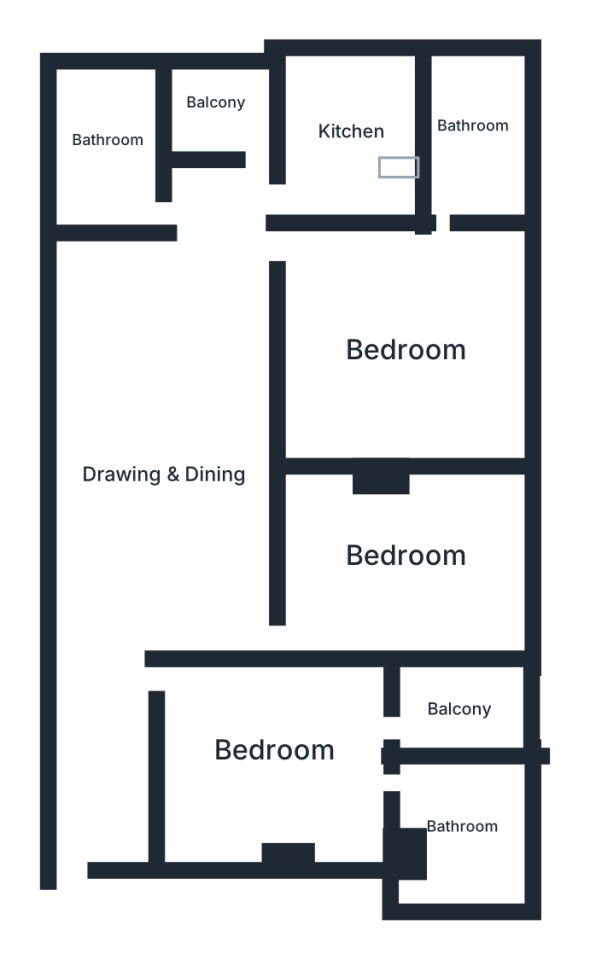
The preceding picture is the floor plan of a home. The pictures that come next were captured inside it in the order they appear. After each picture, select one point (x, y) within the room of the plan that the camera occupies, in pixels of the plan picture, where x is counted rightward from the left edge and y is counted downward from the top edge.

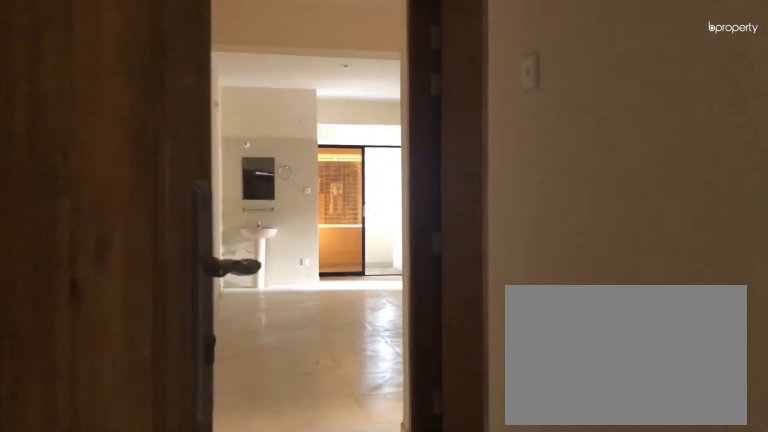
(82, 728)
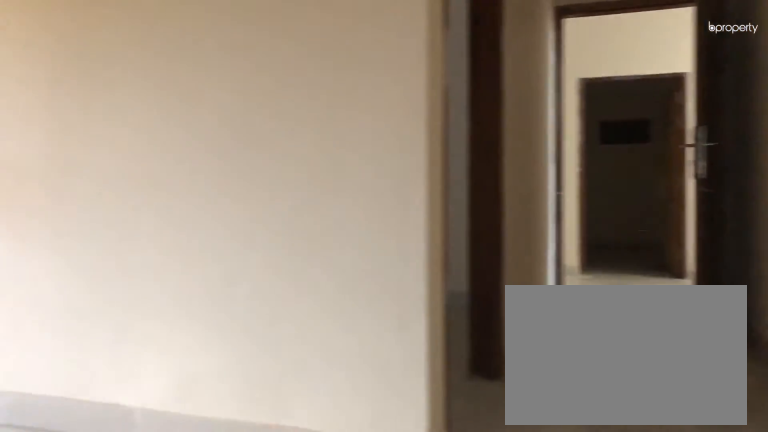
(164, 469)
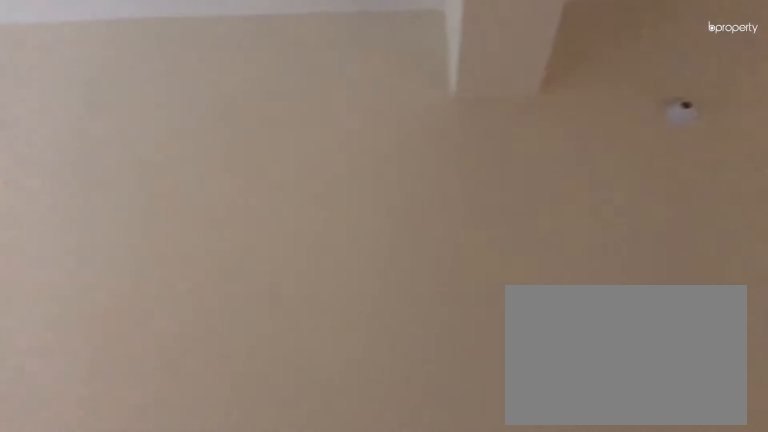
(164, 469)
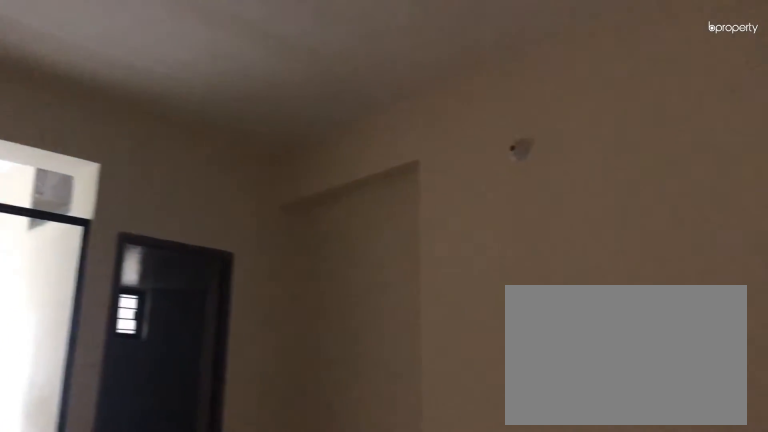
(274, 754)
